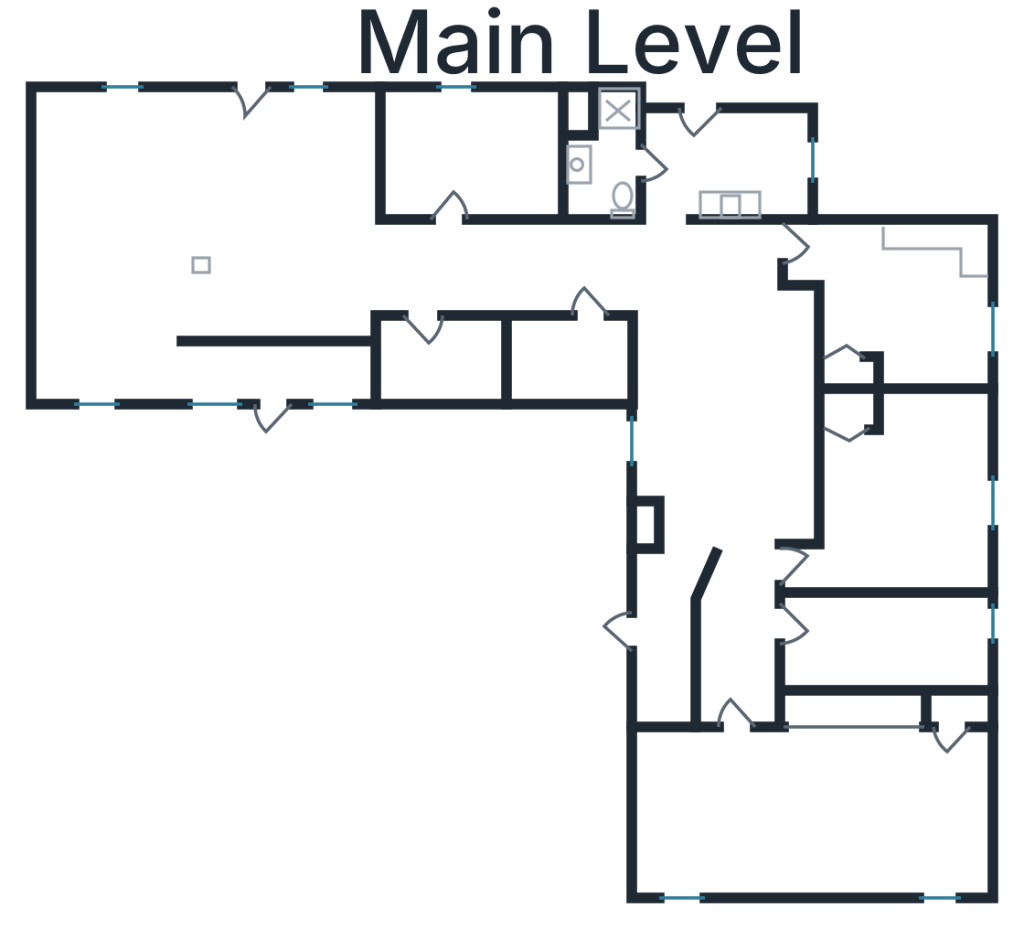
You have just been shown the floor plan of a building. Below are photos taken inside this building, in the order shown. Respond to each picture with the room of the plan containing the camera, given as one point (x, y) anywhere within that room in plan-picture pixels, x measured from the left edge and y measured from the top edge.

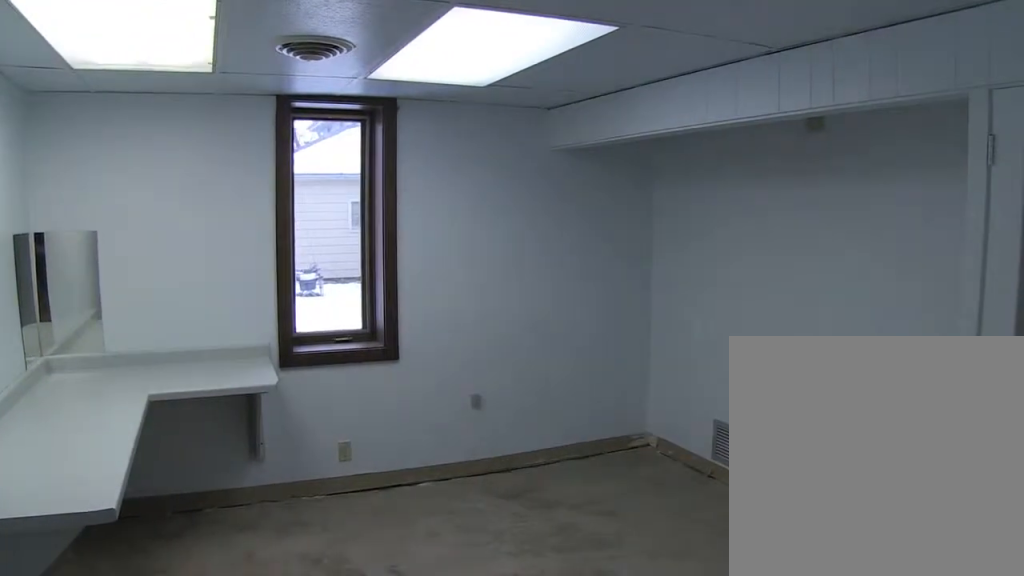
(895, 294)
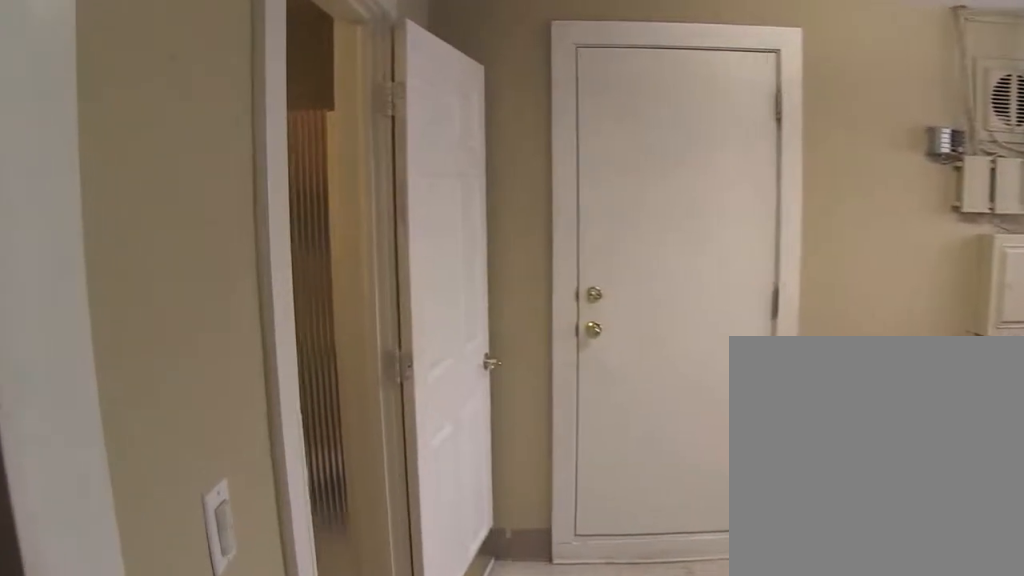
(727, 163)
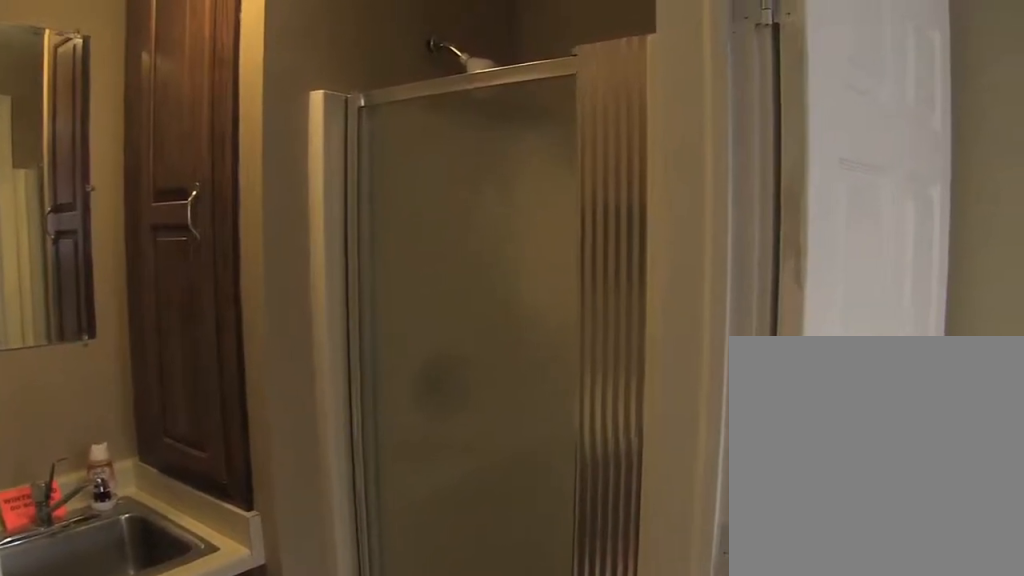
(602, 160)
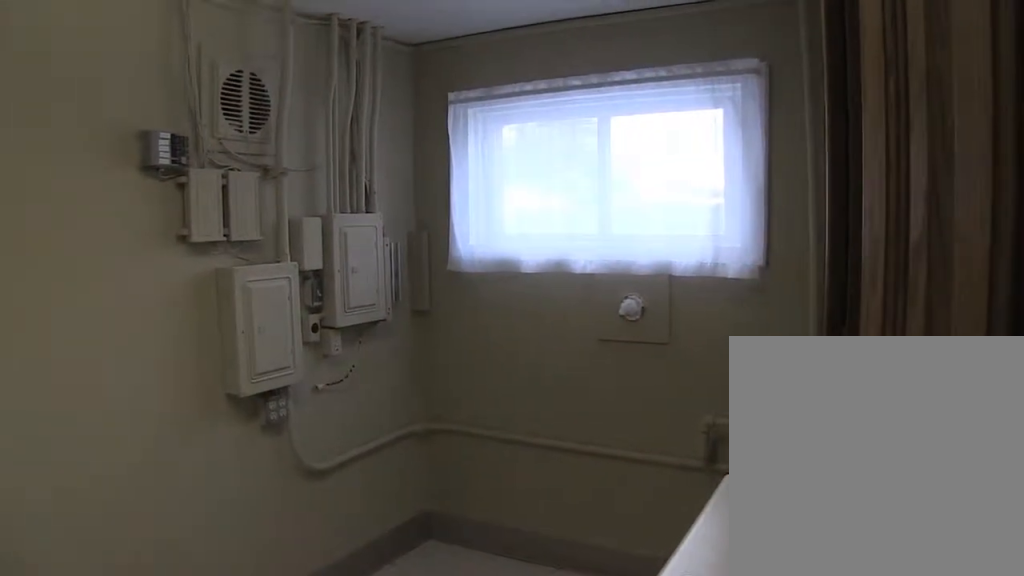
(725, 163)
